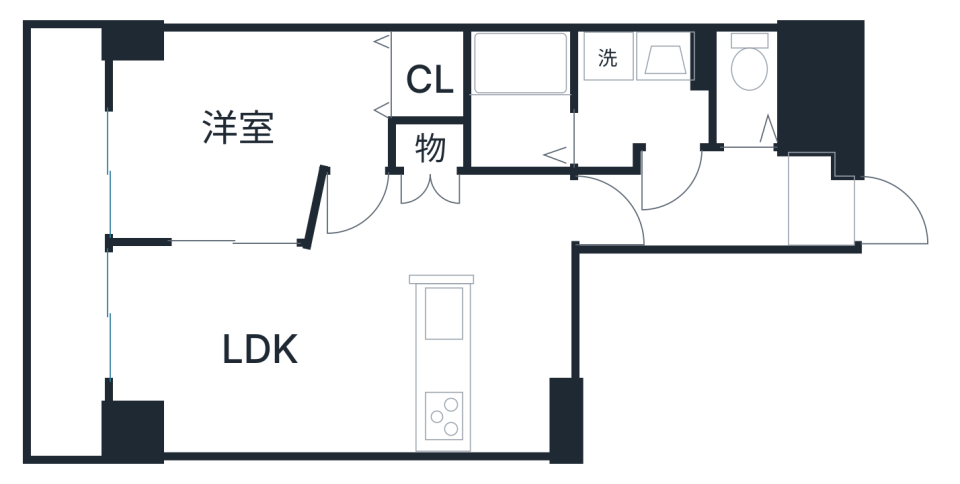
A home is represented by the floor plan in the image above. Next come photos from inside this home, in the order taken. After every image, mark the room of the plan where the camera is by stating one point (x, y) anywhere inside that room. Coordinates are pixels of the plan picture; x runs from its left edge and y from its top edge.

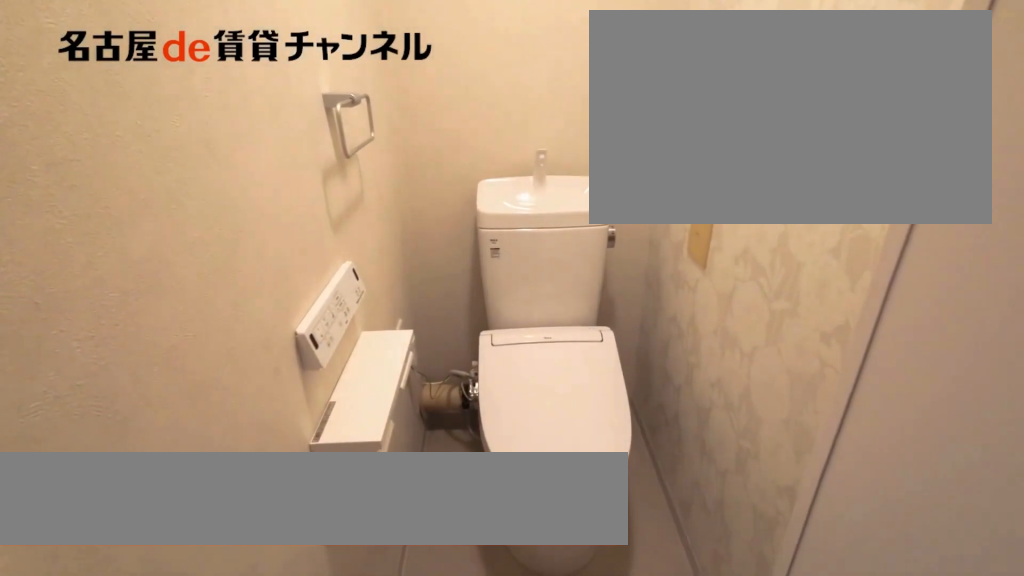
(748, 92)
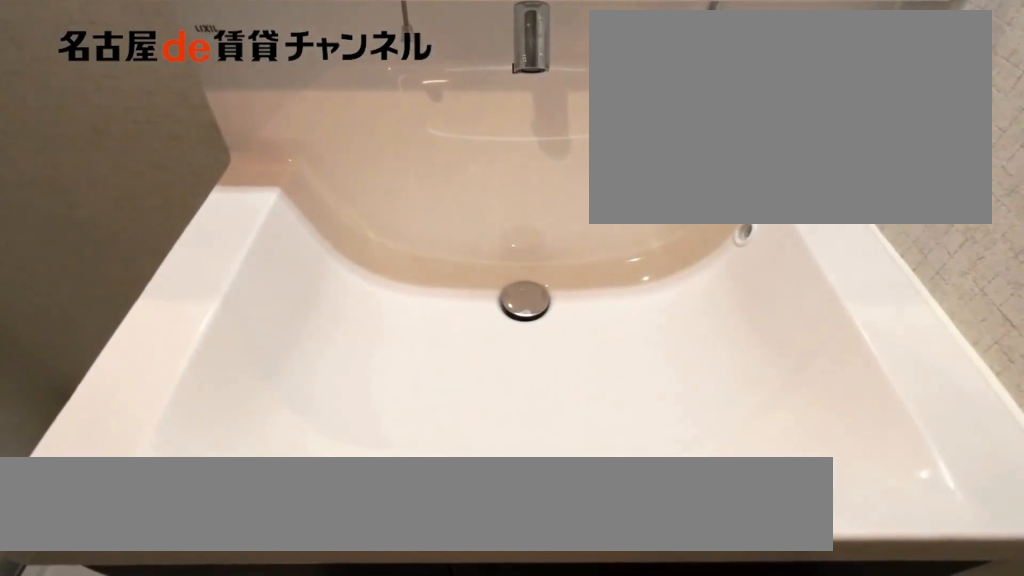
(642, 93)
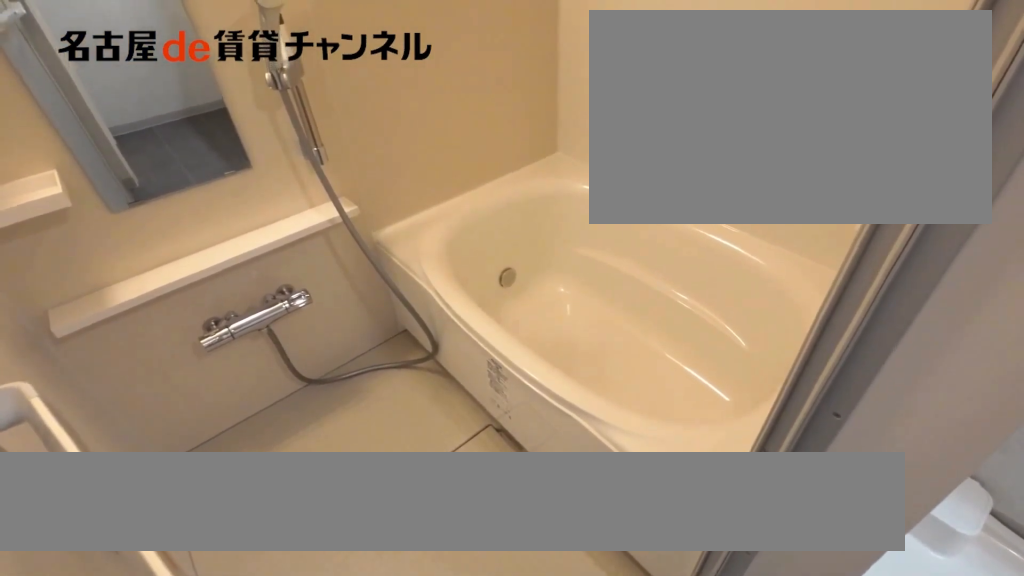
(517, 103)
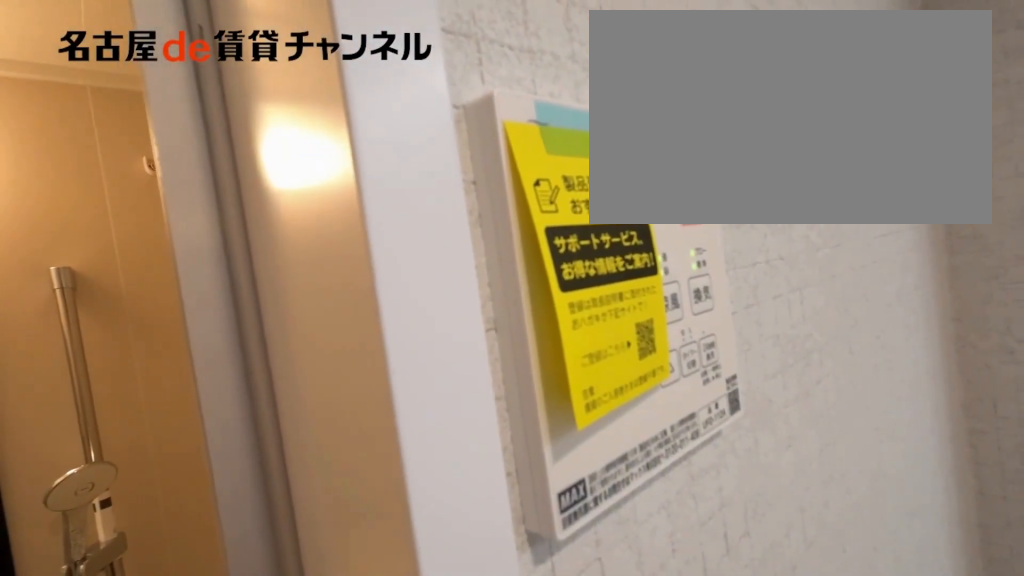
(517, 103)
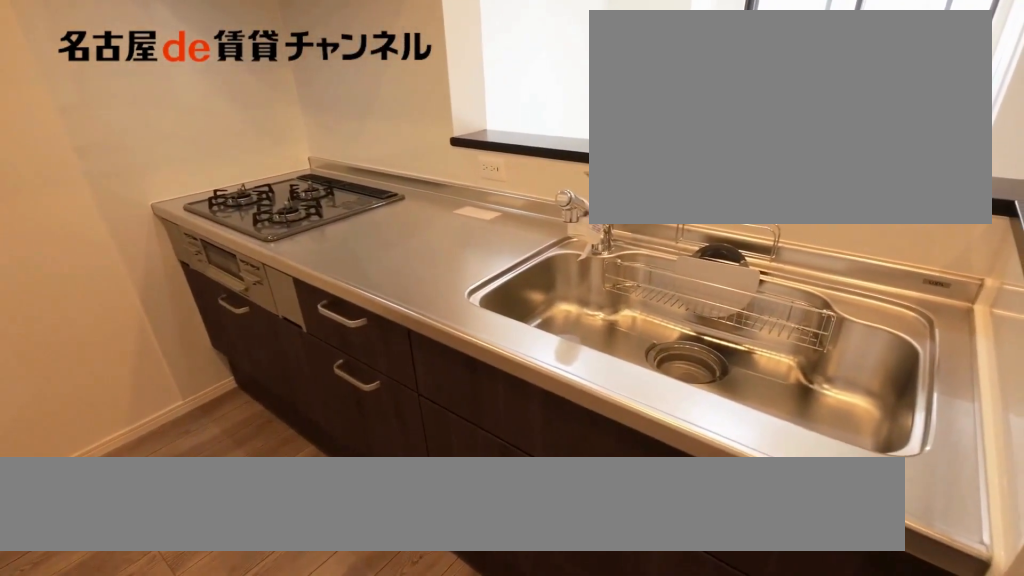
(492, 369)
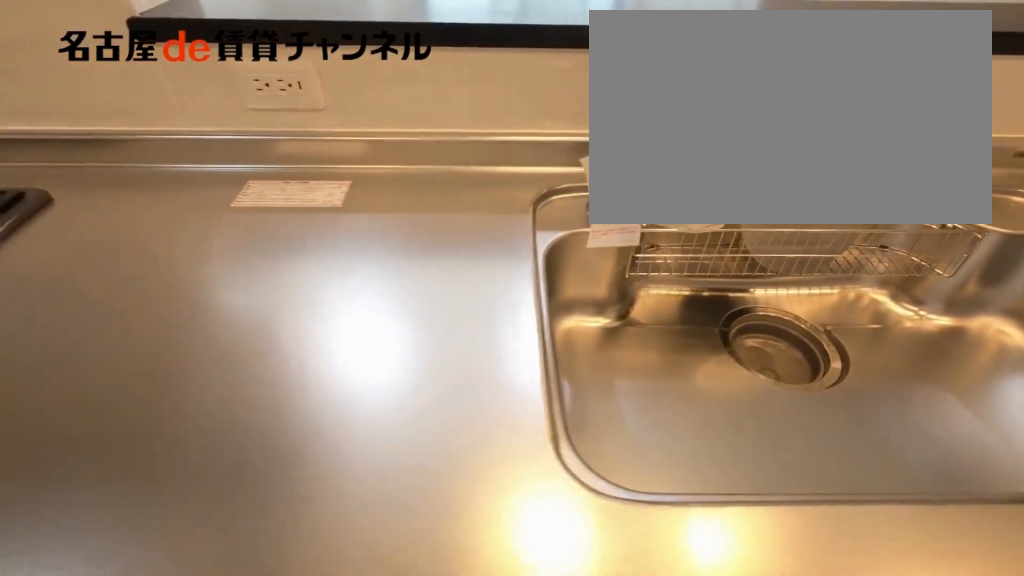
(492, 369)
